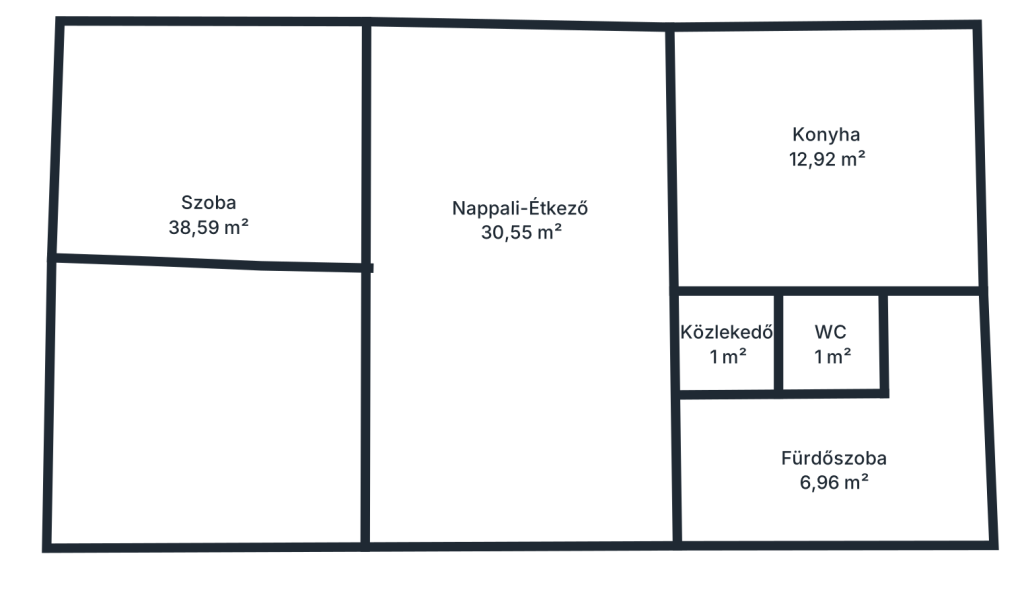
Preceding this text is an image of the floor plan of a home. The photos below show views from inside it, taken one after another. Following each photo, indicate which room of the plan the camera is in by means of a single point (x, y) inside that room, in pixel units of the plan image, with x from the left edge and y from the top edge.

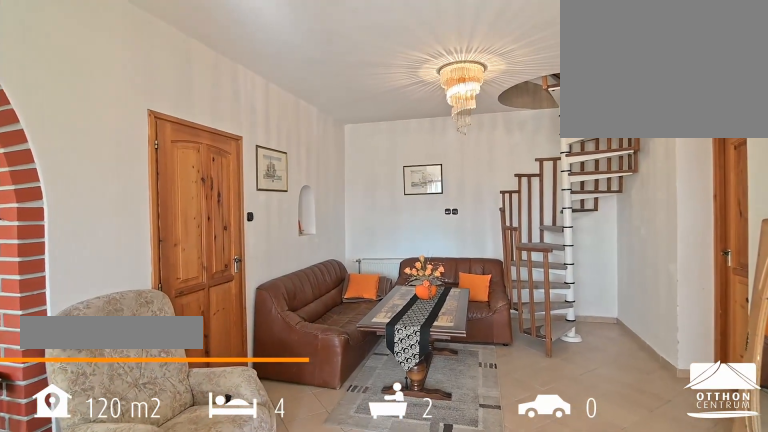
(513, 403)
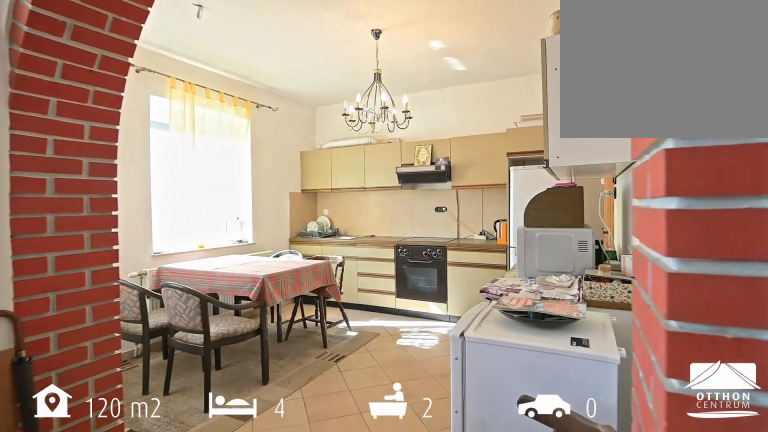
(513, 402)
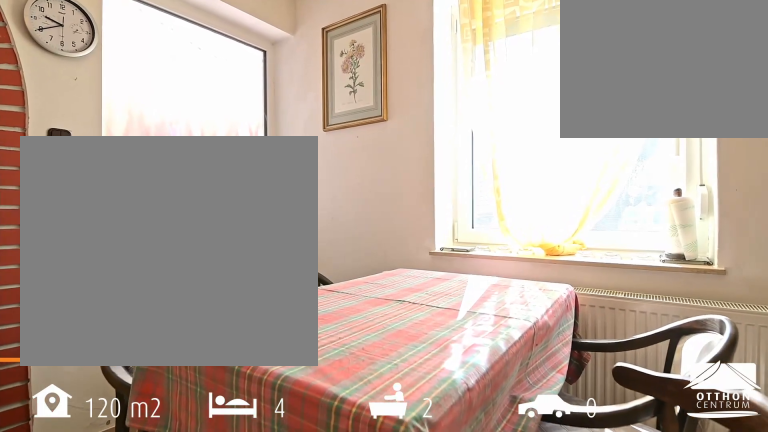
(830, 181)
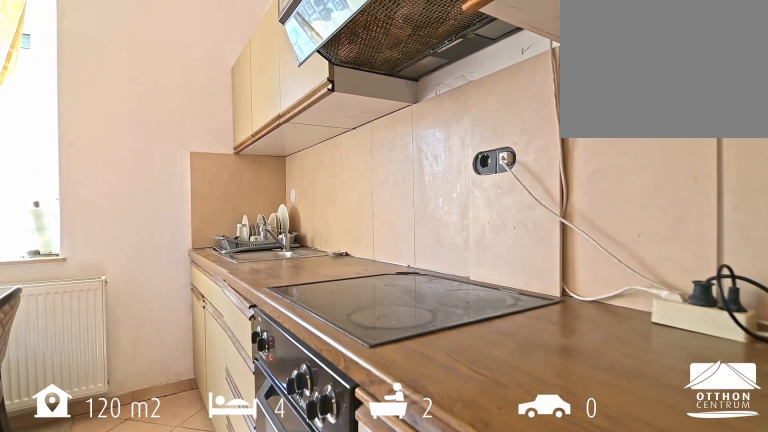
(830, 181)
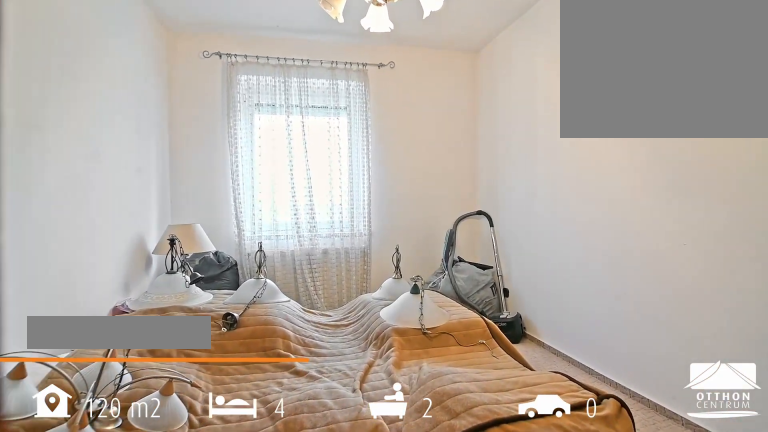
(217, 147)
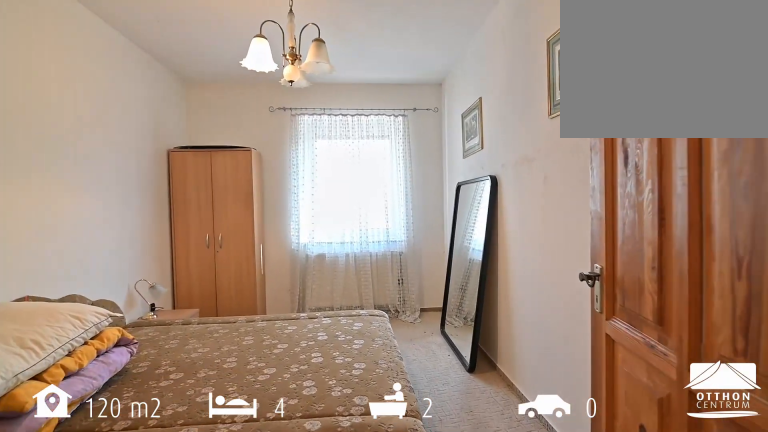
(204, 416)
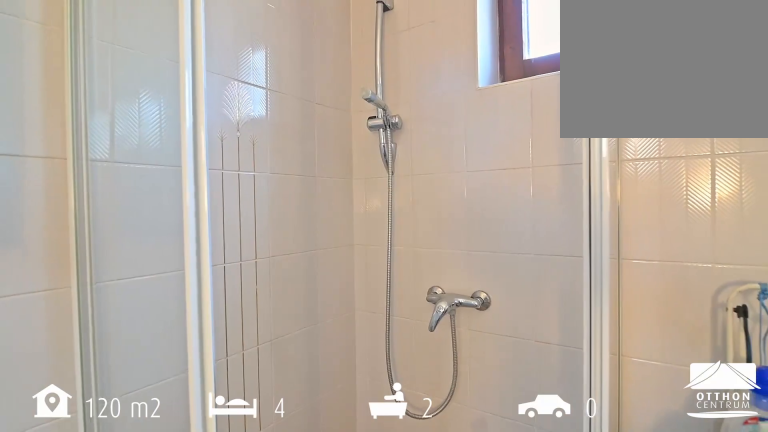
(843, 476)
